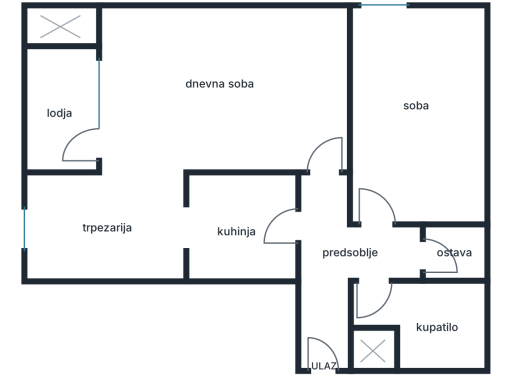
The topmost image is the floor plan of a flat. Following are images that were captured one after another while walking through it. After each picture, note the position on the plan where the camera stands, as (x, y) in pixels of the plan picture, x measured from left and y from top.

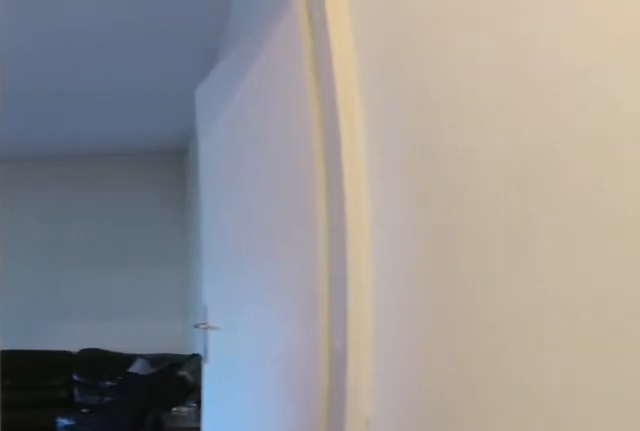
(322, 257)
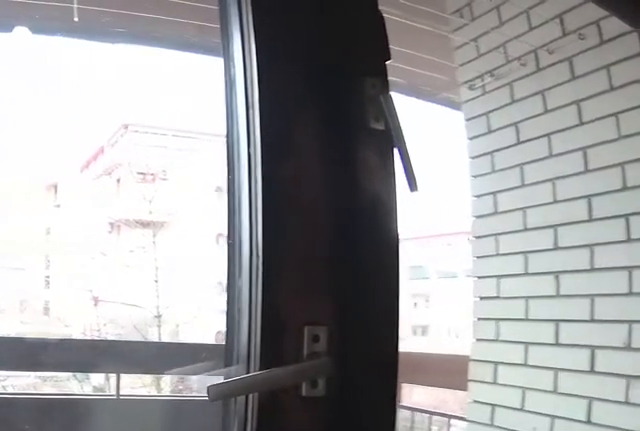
(124, 109)
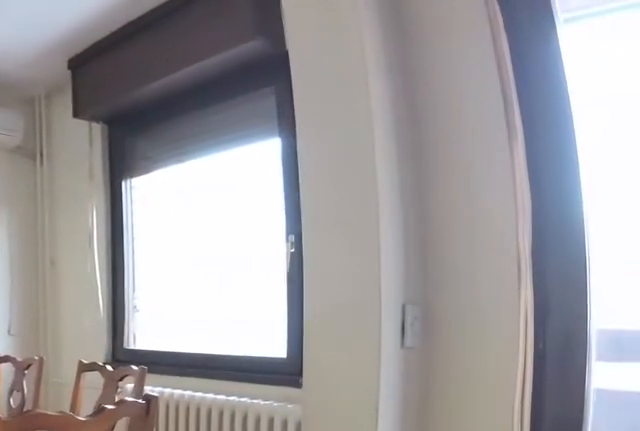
(124, 137)
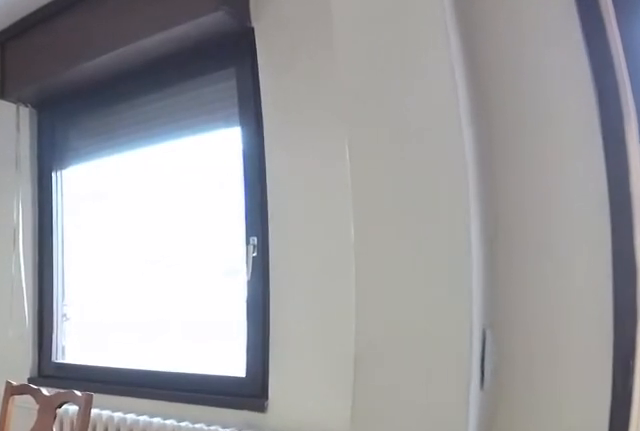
(124, 145)
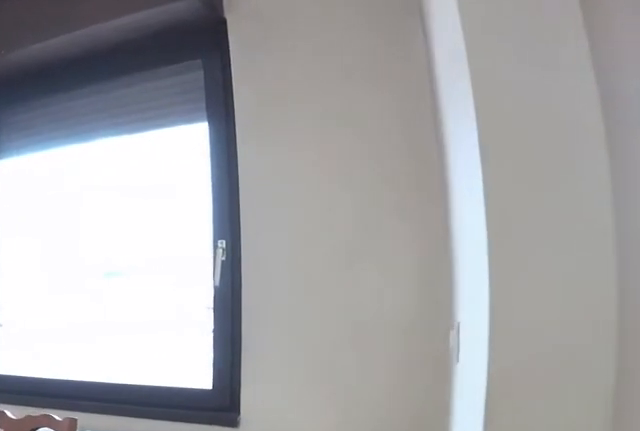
(124, 152)
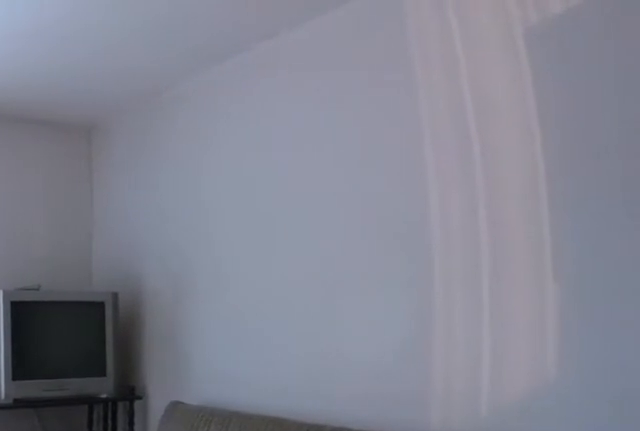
(386, 215)
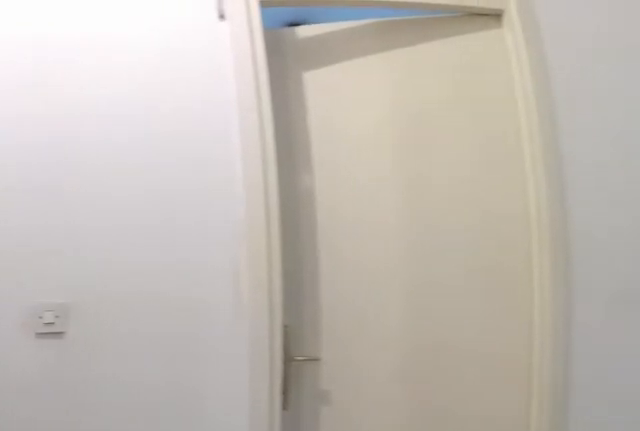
(398, 254)
